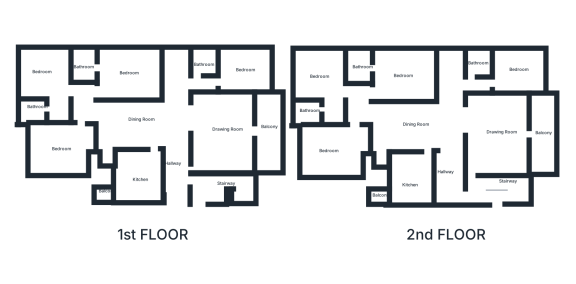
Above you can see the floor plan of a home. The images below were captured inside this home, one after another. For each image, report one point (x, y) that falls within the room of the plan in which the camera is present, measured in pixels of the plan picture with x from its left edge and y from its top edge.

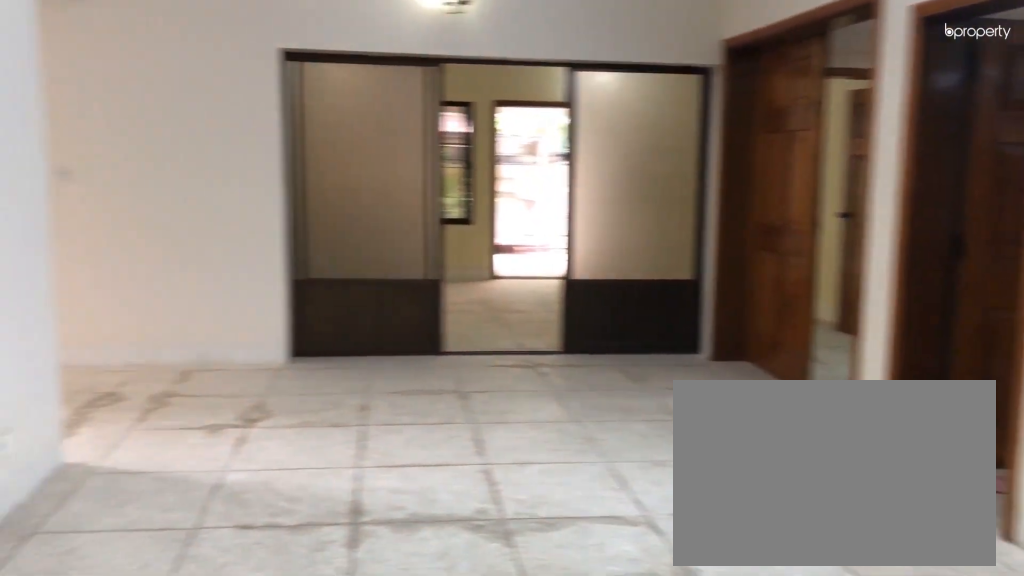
(126, 123)
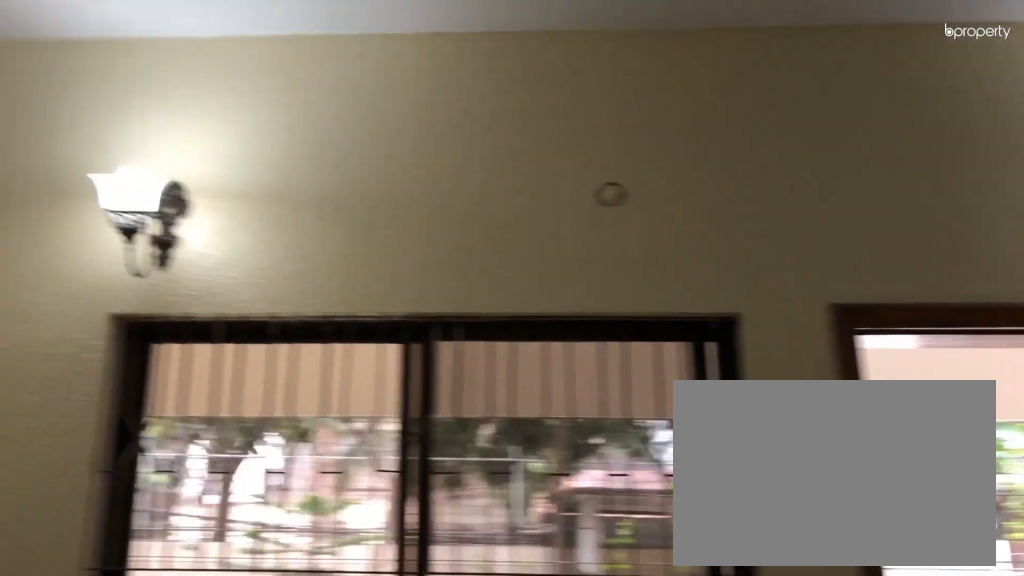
(234, 134)
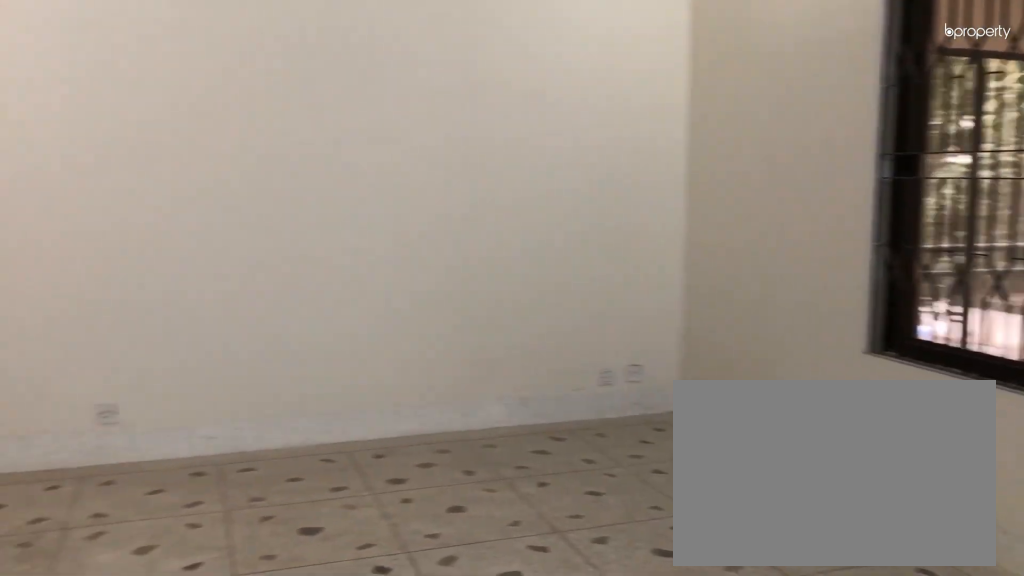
(502, 136)
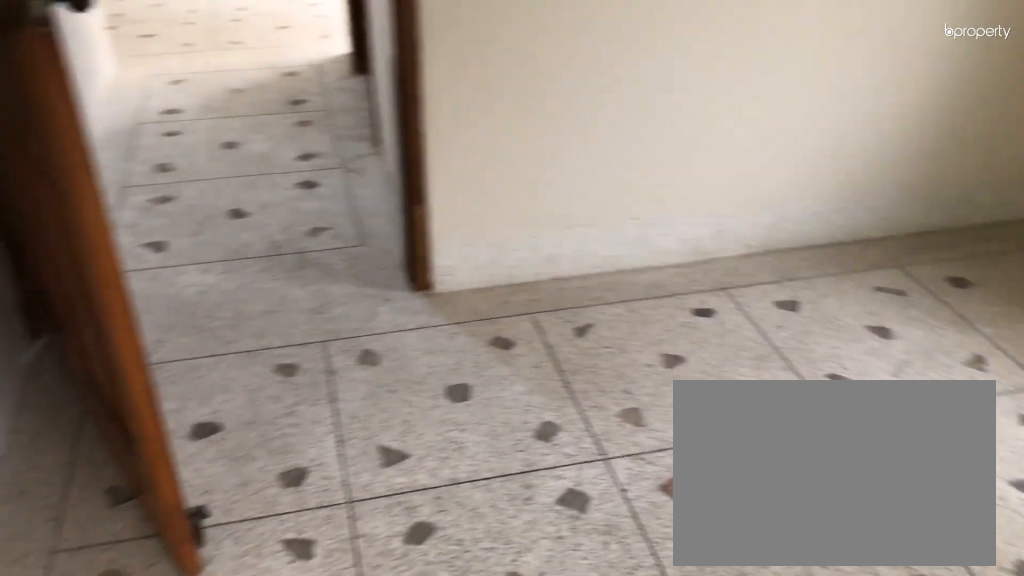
(520, 72)
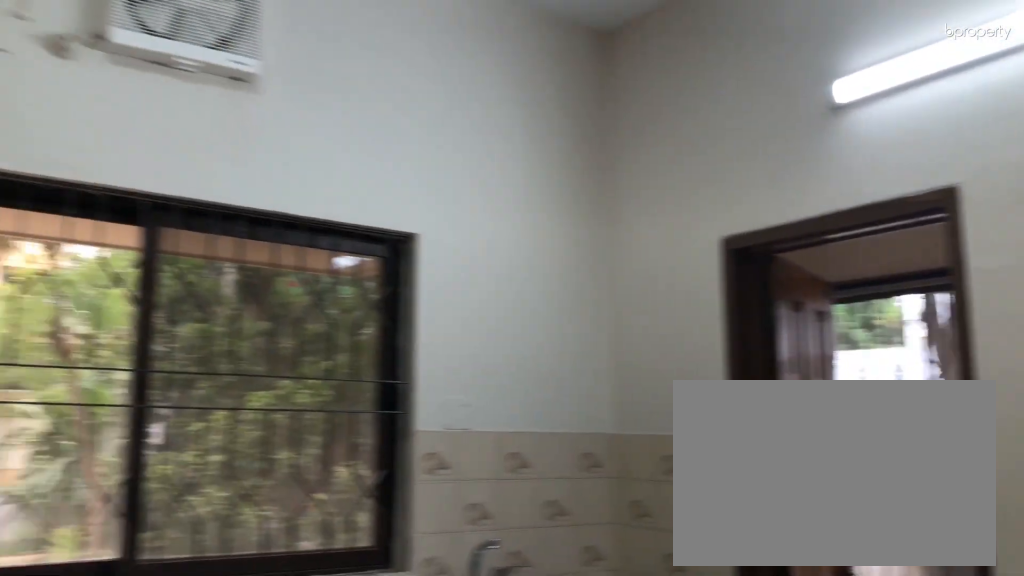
(415, 173)
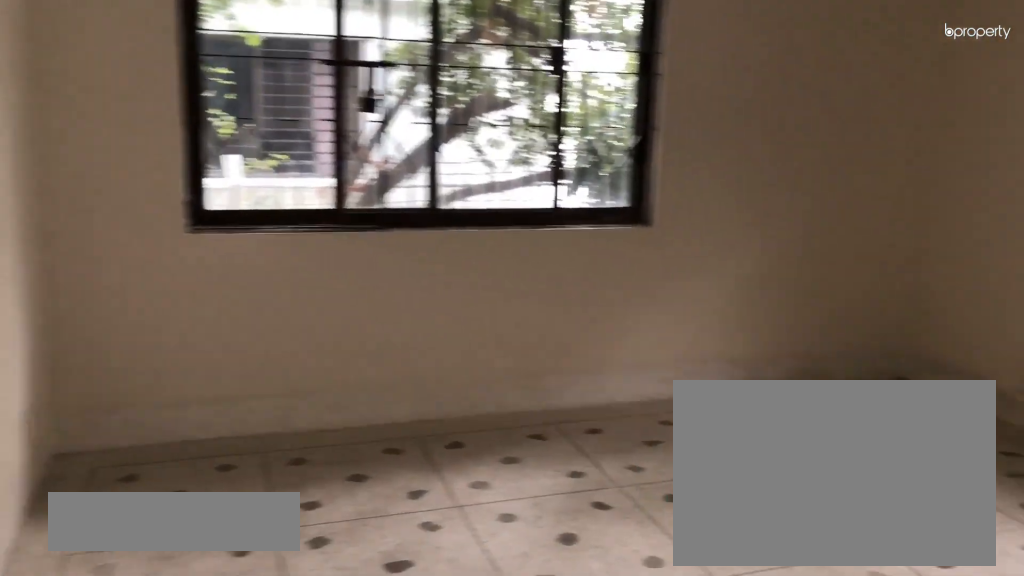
(322, 77)
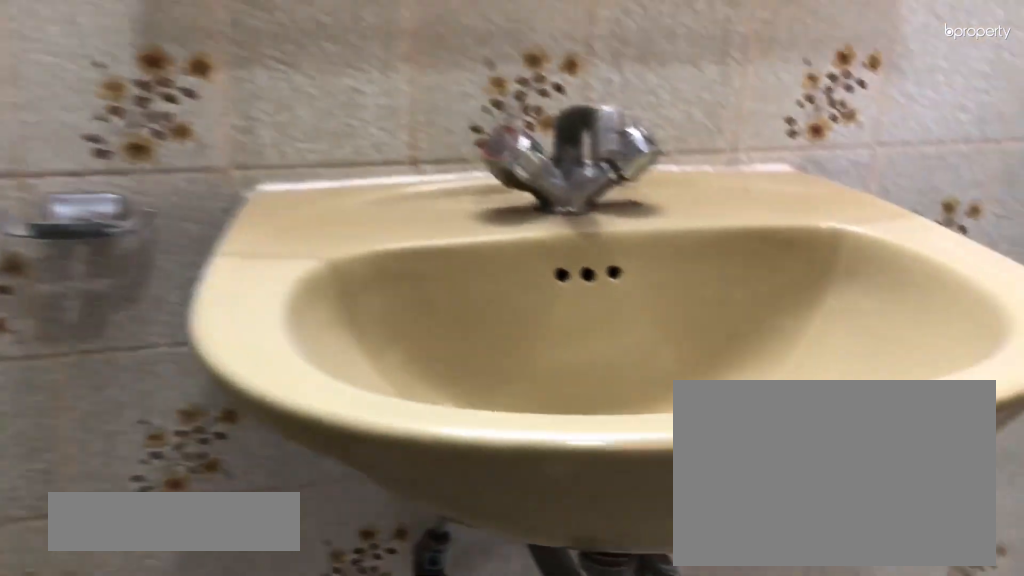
(358, 66)
